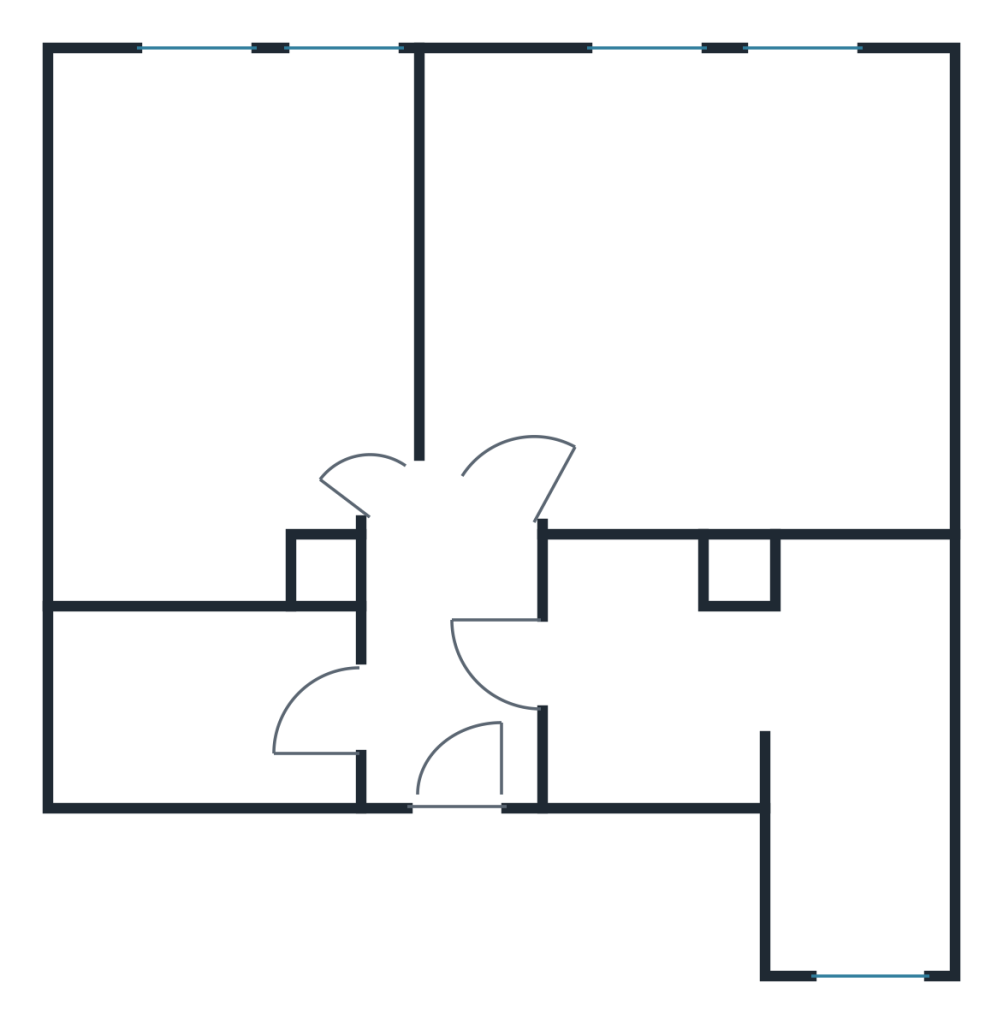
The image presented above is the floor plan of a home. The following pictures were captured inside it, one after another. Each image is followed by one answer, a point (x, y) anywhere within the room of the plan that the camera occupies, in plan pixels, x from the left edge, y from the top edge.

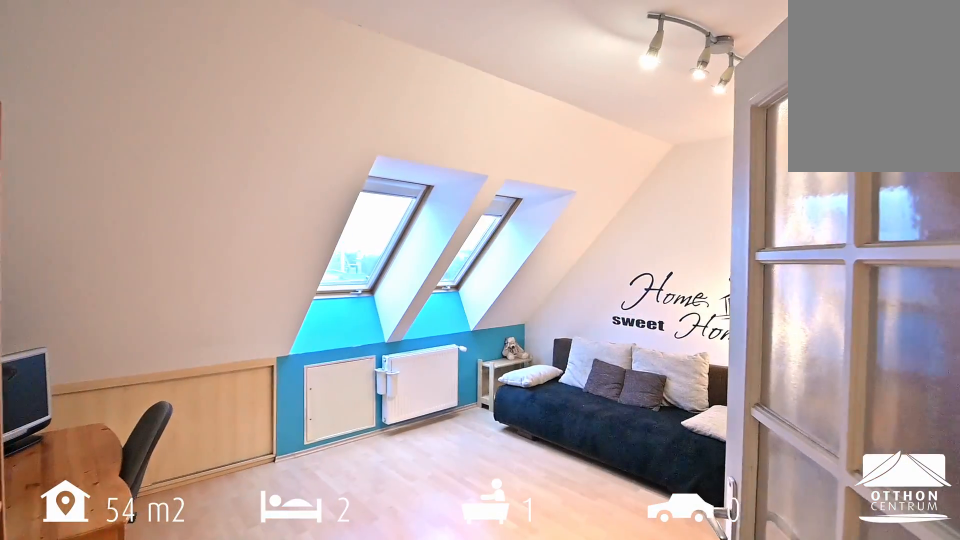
(721, 293)
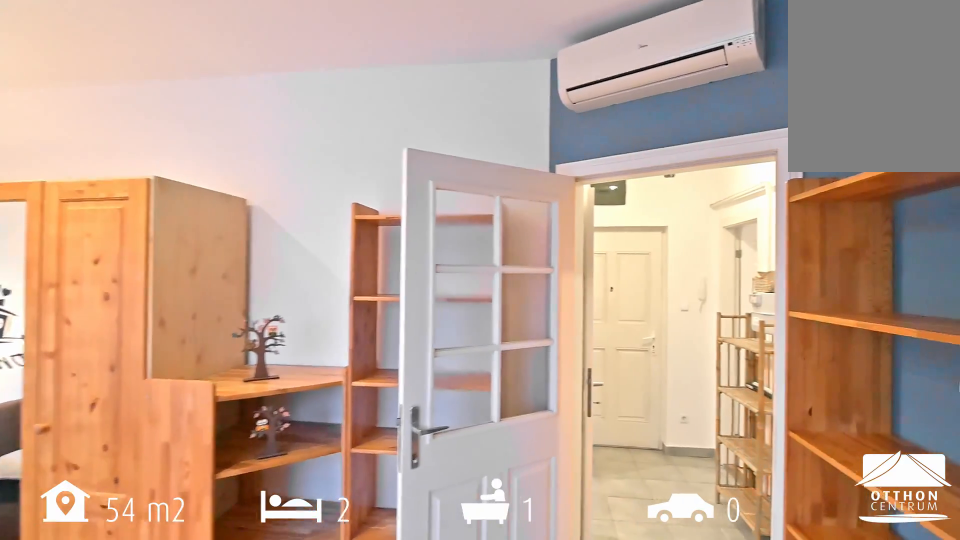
(721, 293)
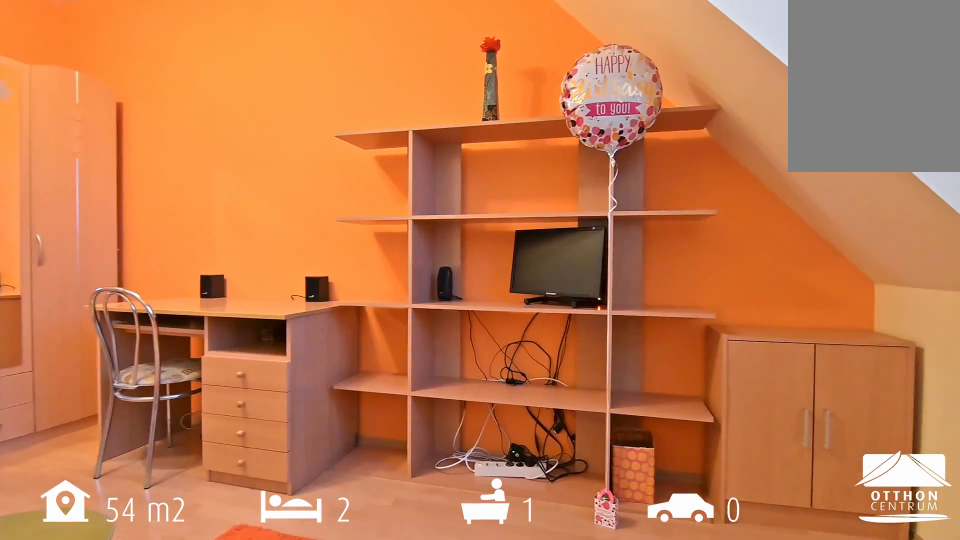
(224, 323)
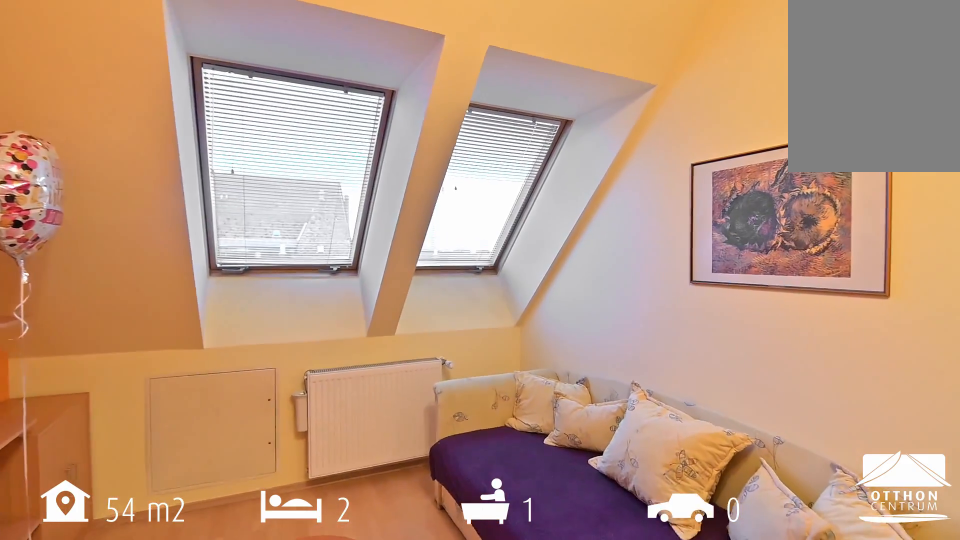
(223, 322)
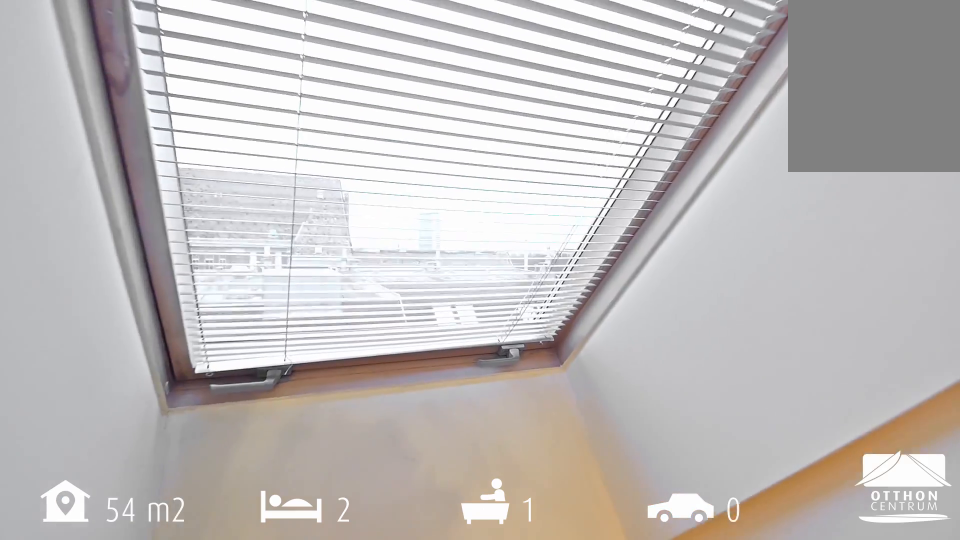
(224, 323)
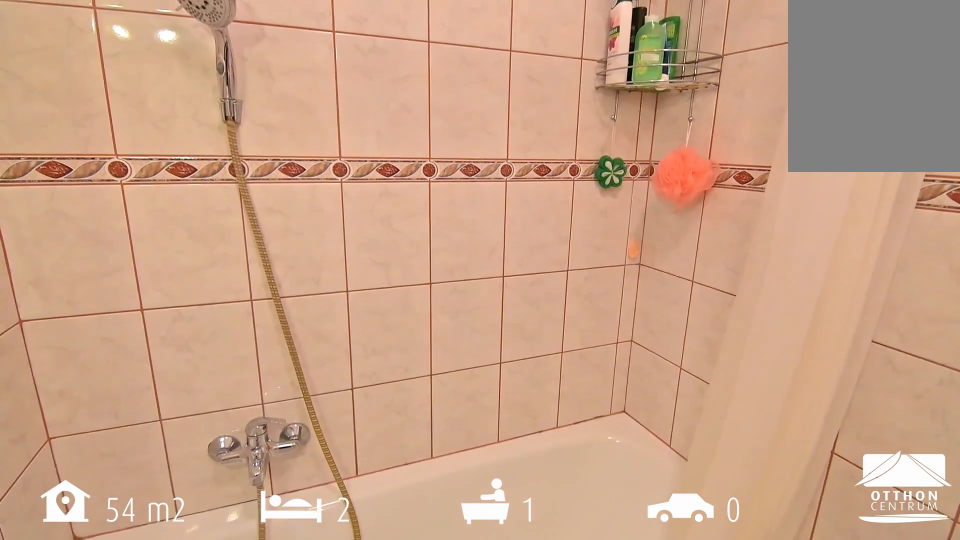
(208, 685)
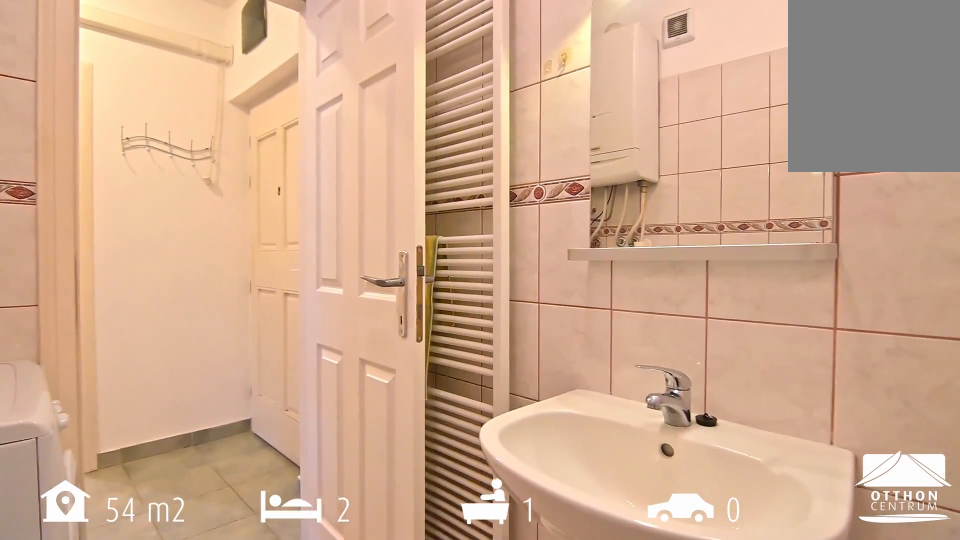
(209, 684)
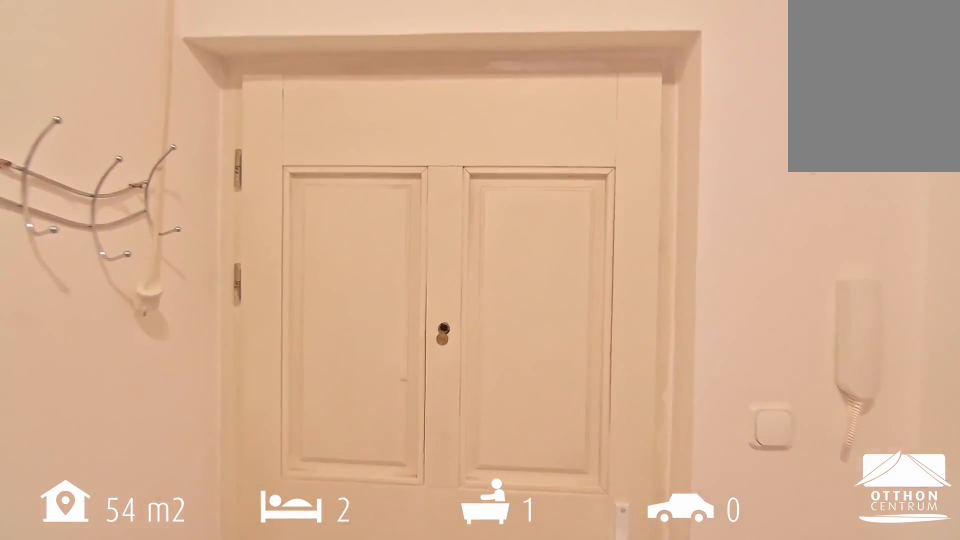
(450, 716)
